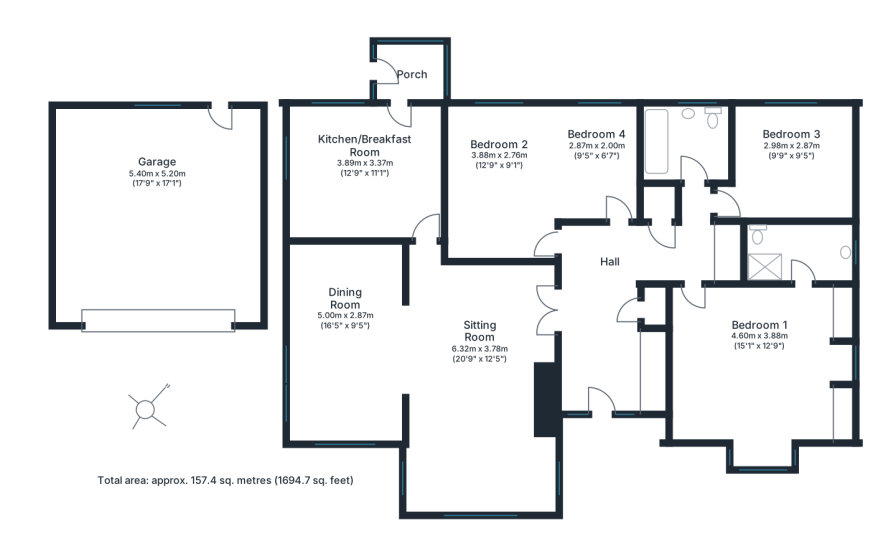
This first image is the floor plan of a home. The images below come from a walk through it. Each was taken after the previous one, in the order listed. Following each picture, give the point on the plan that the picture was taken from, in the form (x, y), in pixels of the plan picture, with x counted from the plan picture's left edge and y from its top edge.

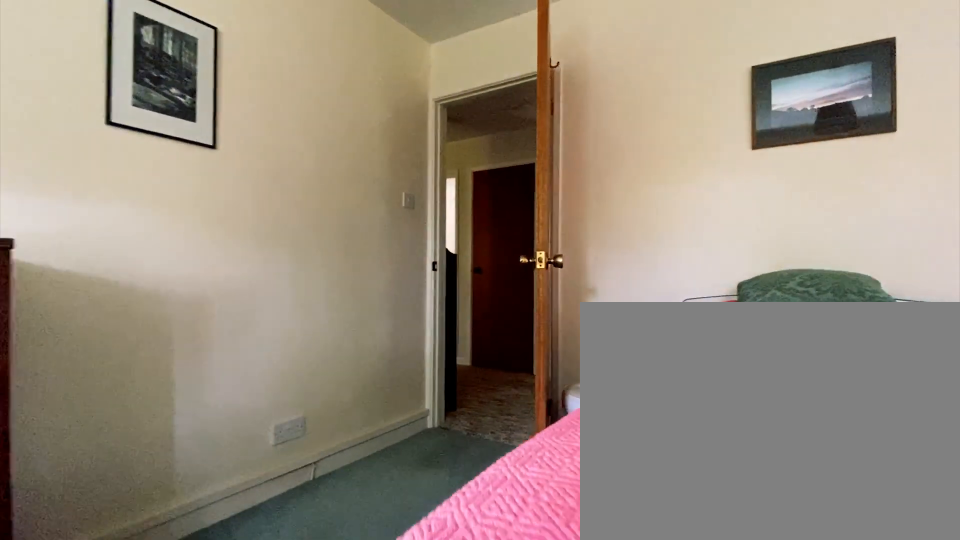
(715, 342)
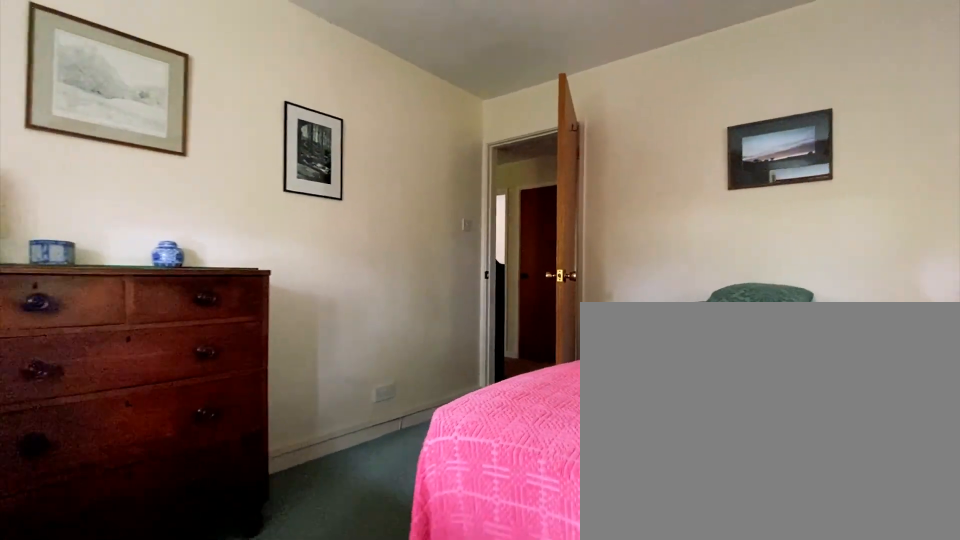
(727, 353)
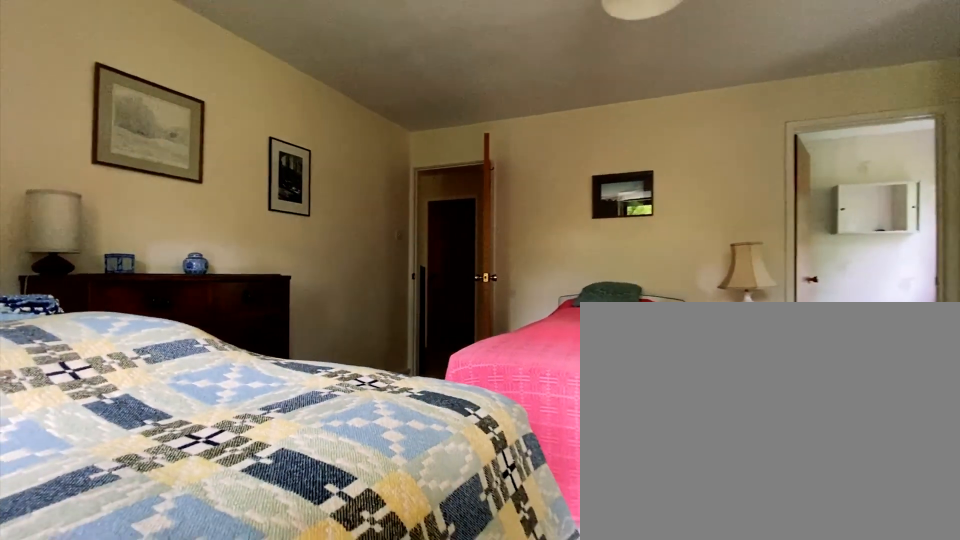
(744, 372)
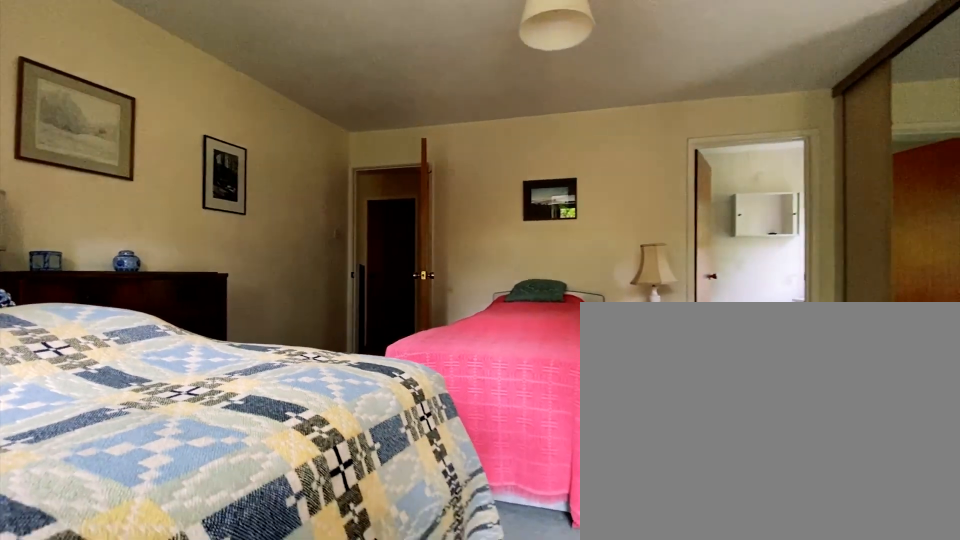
(750, 378)
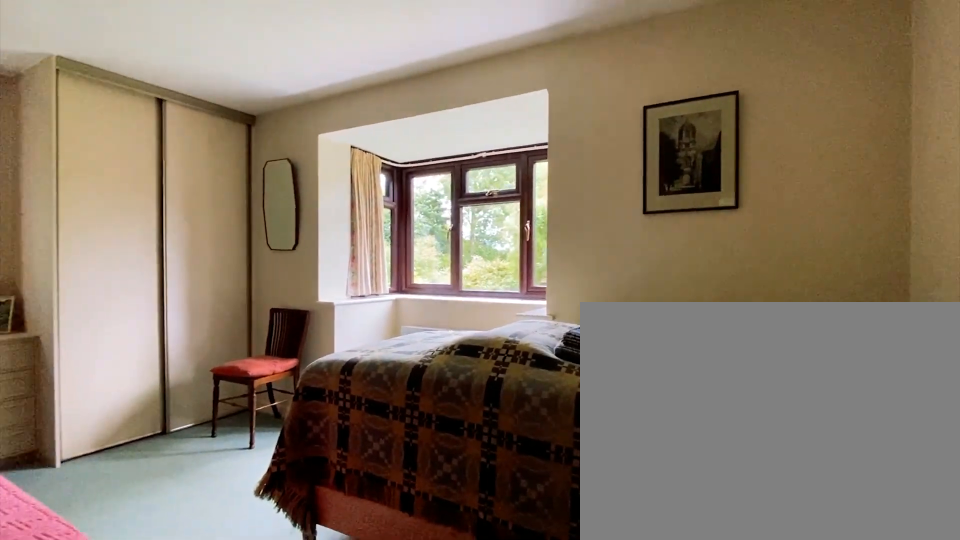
(762, 390)
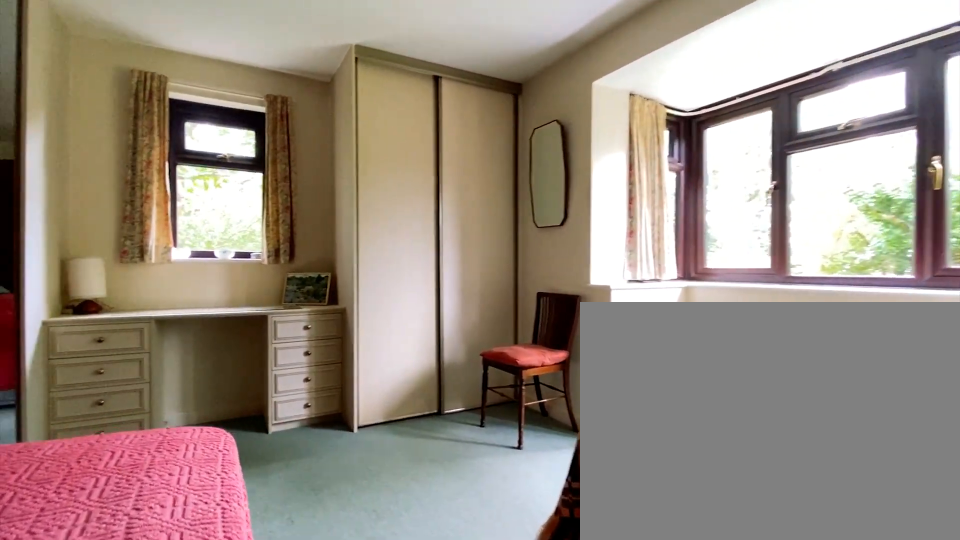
(762, 390)
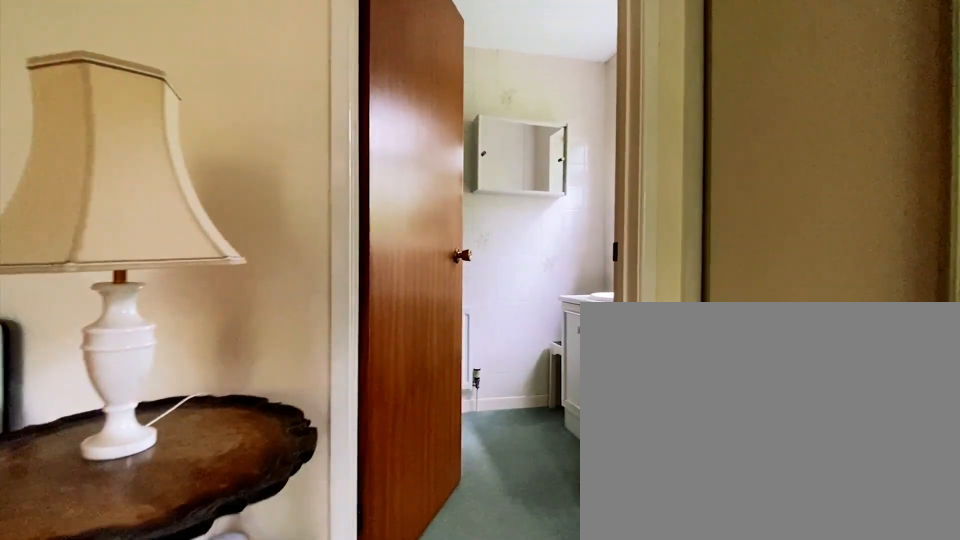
(781, 344)
